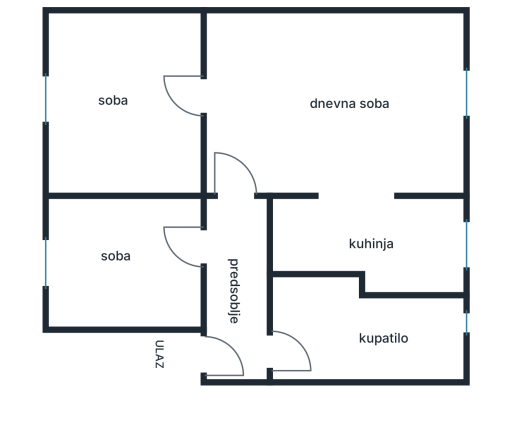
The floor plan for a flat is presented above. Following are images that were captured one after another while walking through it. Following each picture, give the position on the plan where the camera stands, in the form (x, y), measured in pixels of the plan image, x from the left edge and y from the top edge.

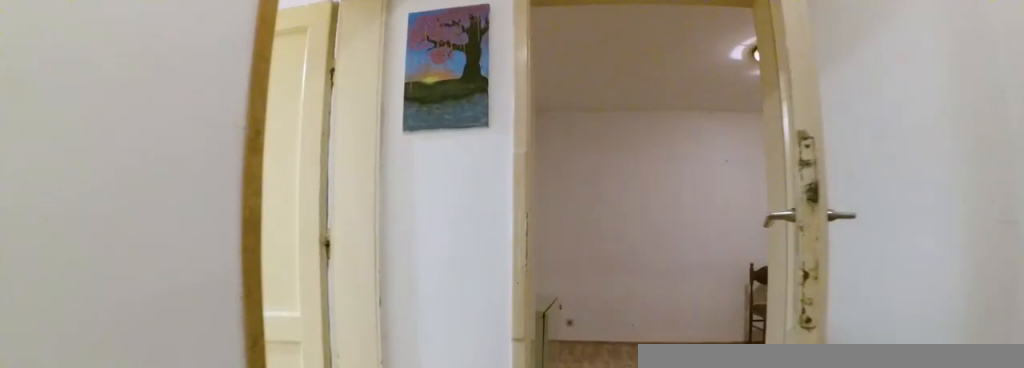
(239, 286)
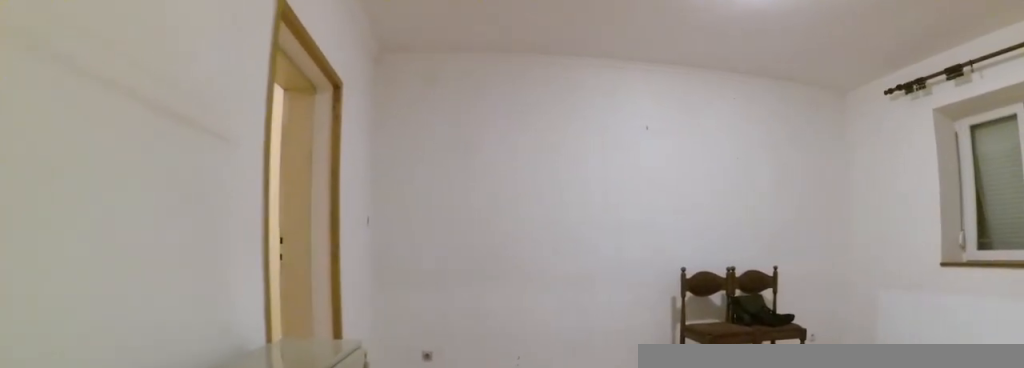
(239, 186)
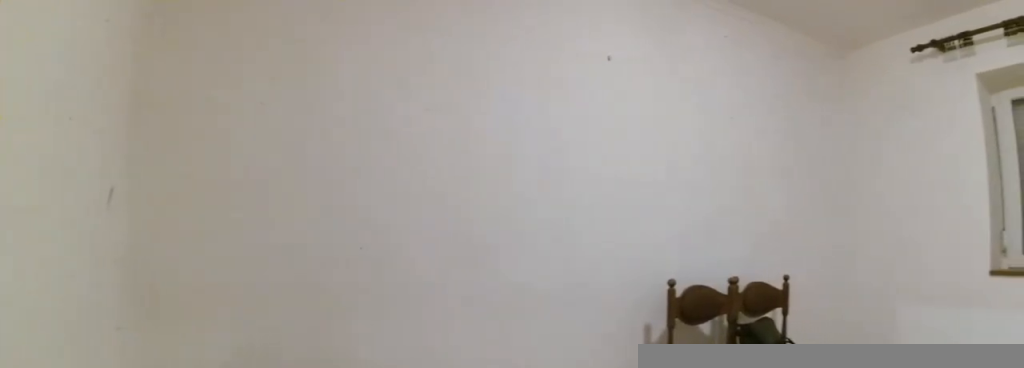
(238, 127)
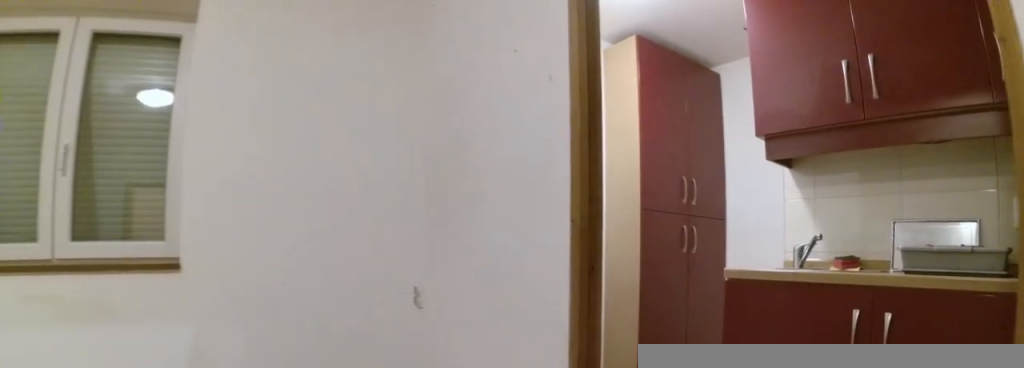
(291, 140)
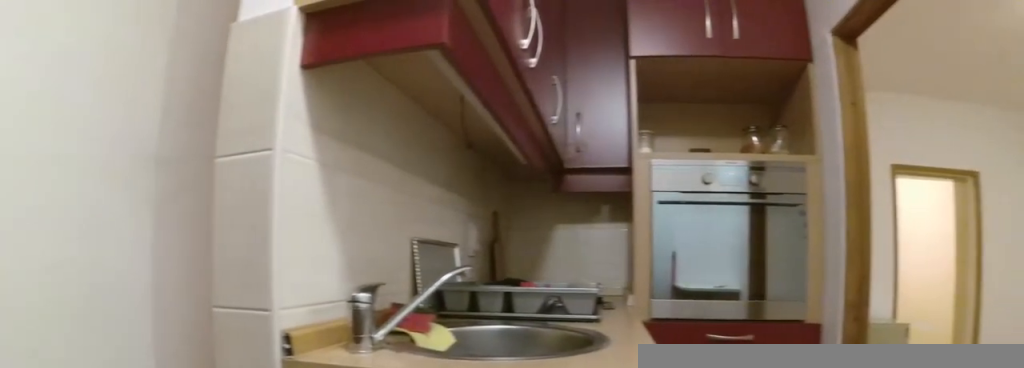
(463, 224)
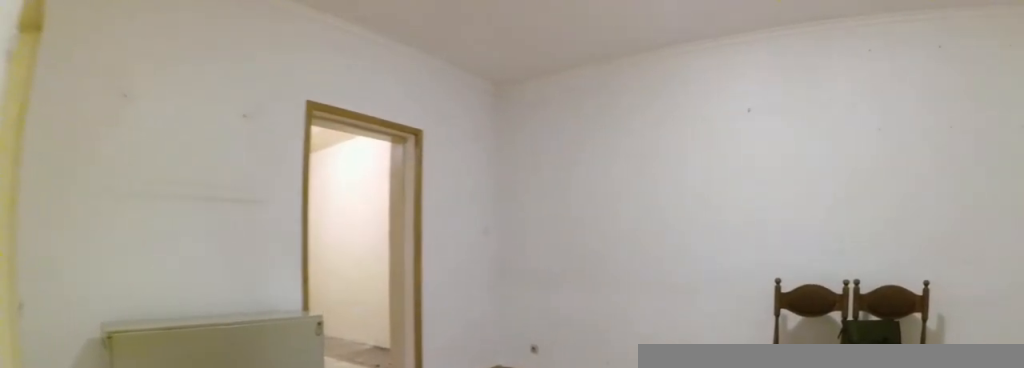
(376, 206)
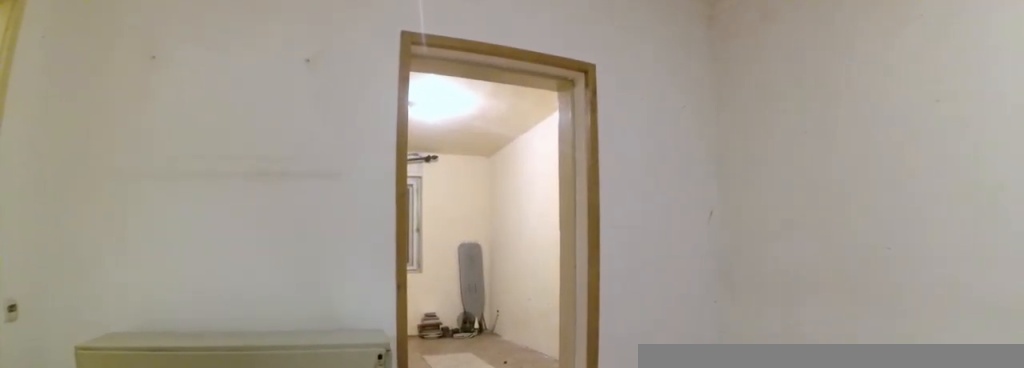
(342, 170)
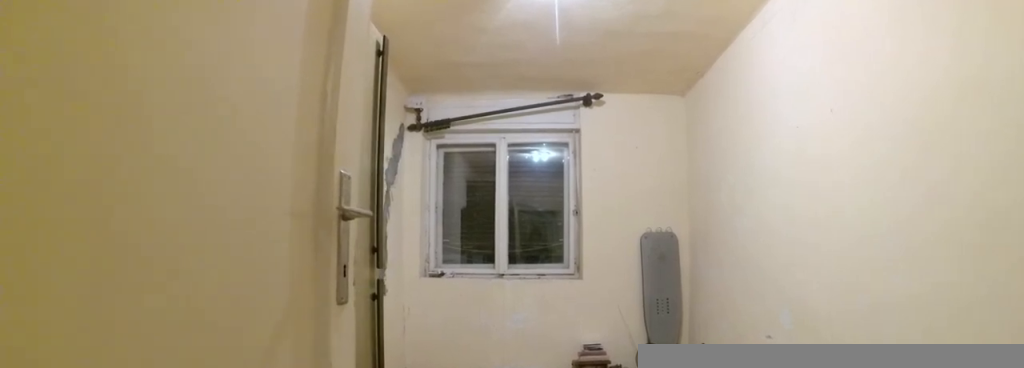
(221, 108)
